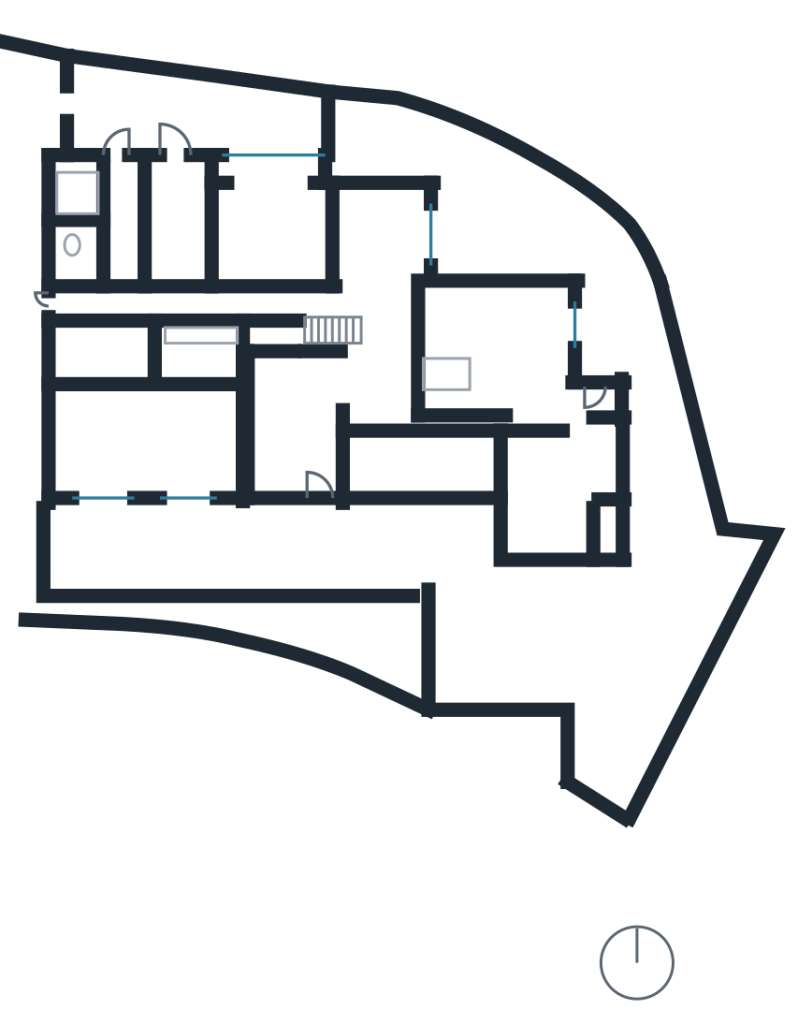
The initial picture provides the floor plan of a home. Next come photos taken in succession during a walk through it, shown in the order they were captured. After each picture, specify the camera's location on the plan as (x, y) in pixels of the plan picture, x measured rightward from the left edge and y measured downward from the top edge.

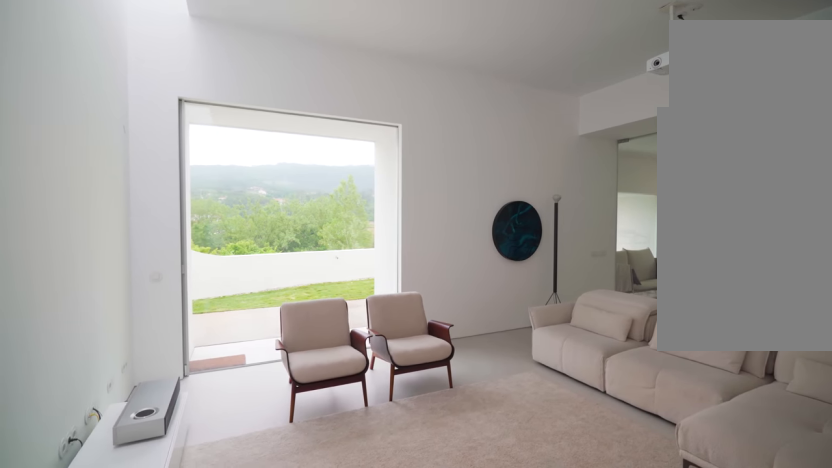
(491, 303)
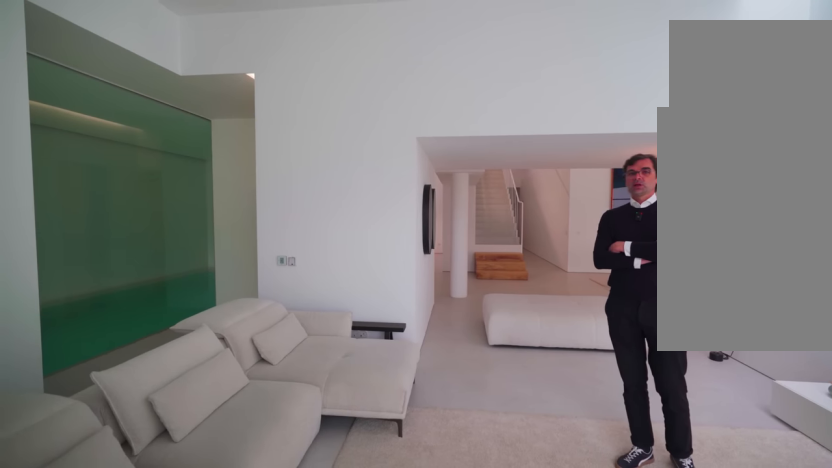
(543, 343)
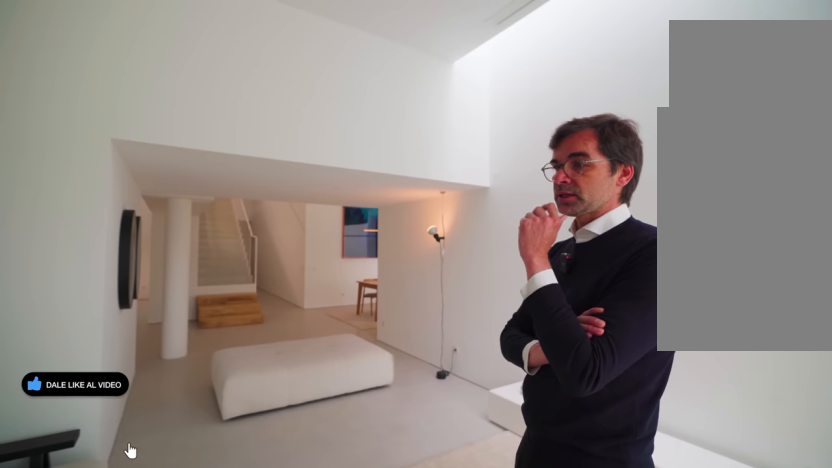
(548, 370)
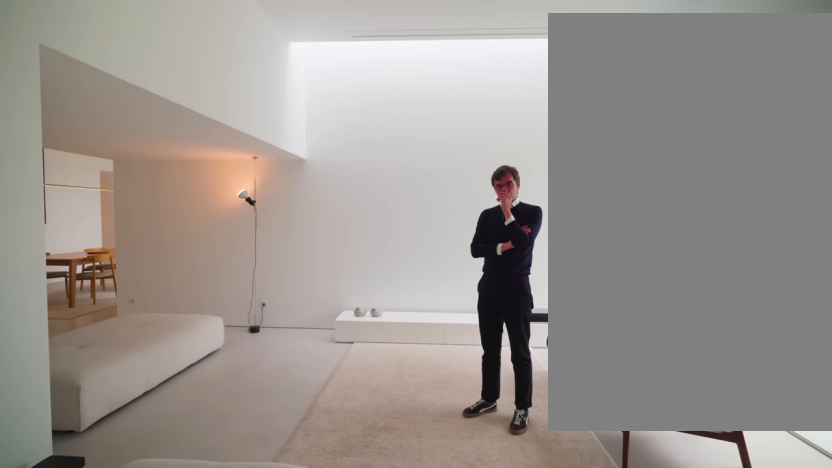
(528, 361)
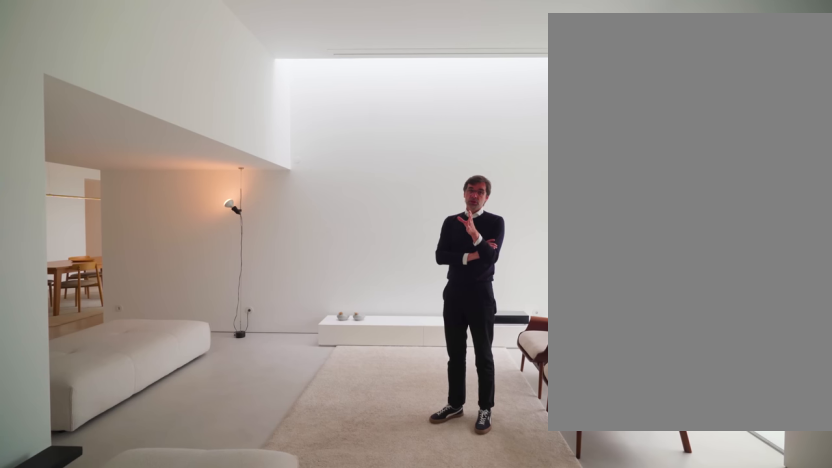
(527, 363)
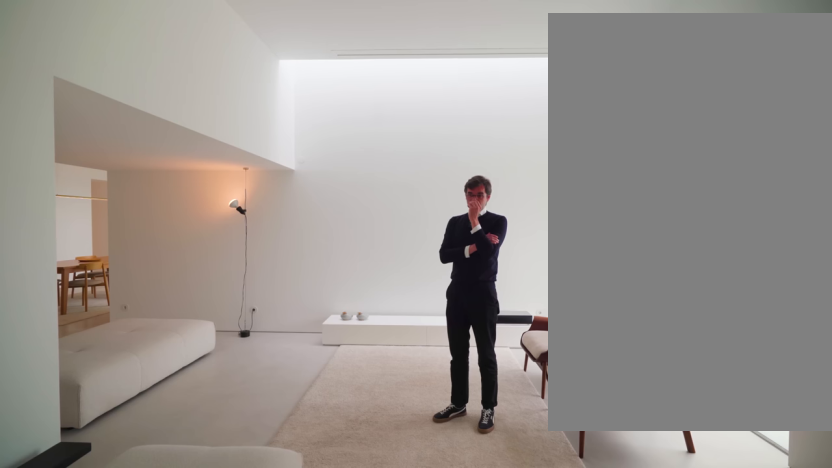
(527, 362)
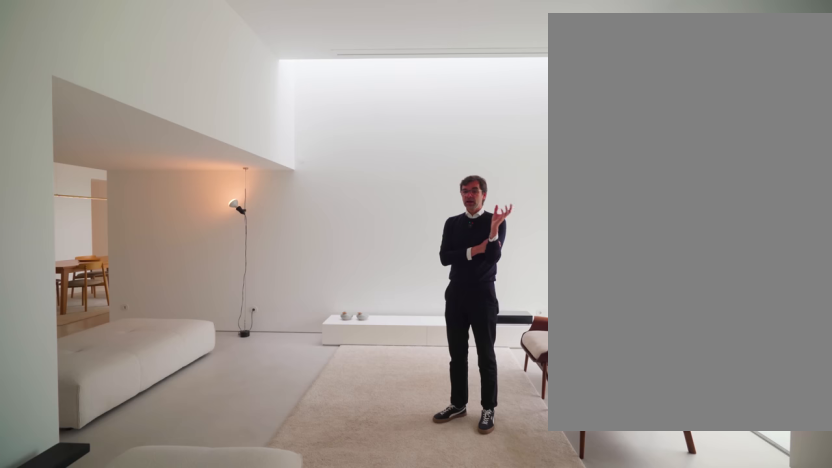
(527, 362)
